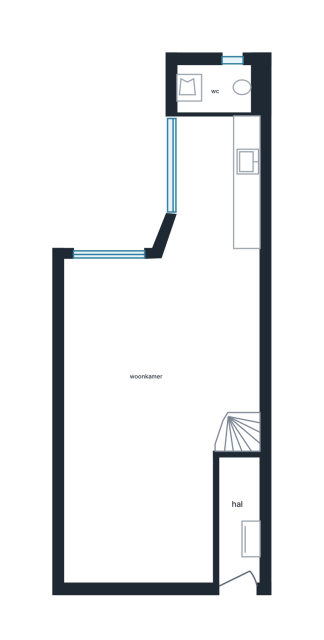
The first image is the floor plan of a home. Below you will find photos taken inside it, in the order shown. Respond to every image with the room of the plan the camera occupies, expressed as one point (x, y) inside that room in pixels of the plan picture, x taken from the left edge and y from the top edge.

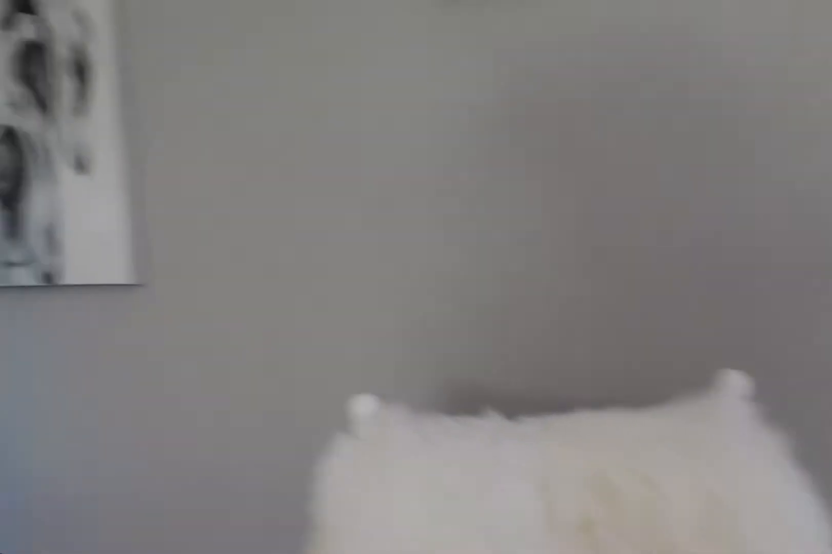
(116, 325)
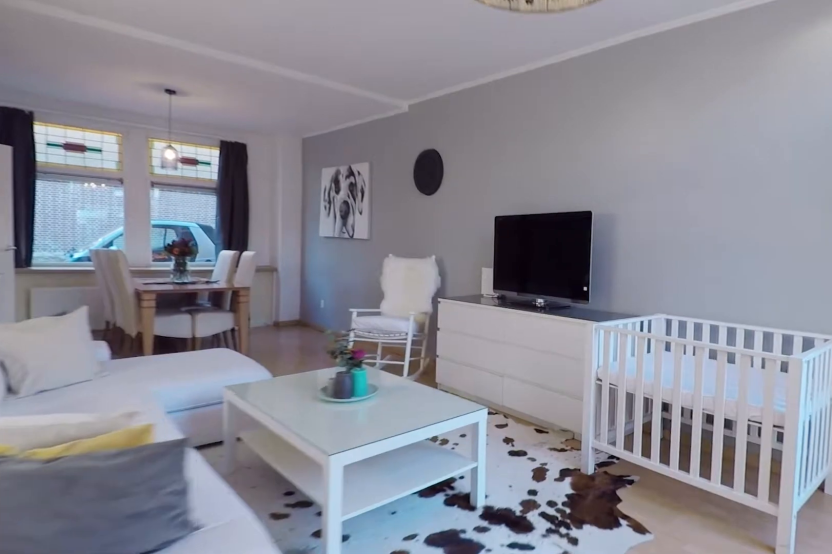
(250, 330)
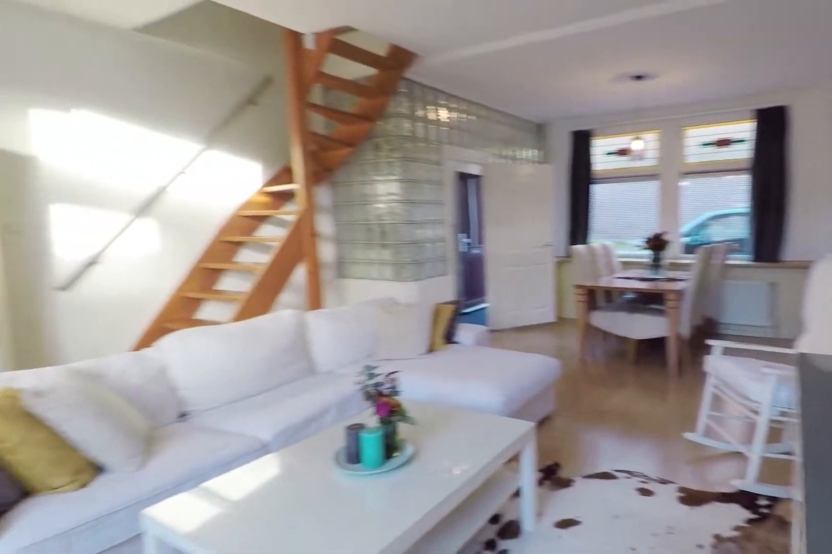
(119, 325)
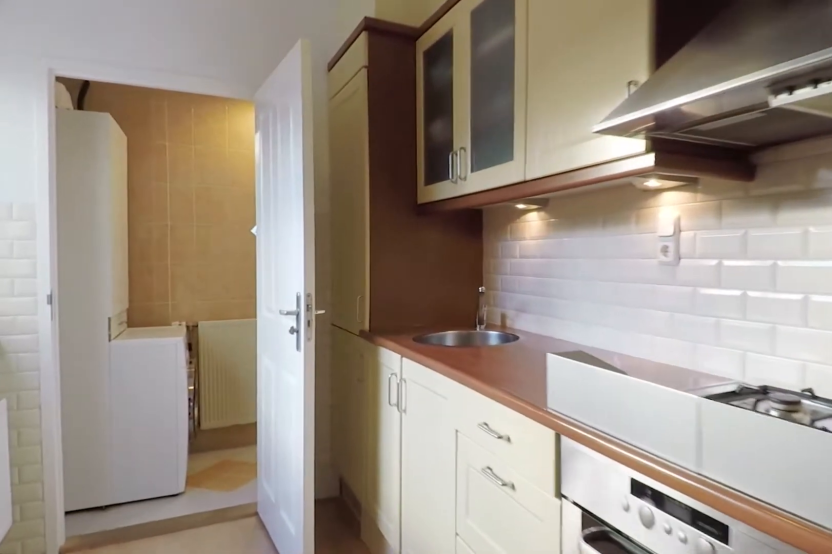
(246, 183)
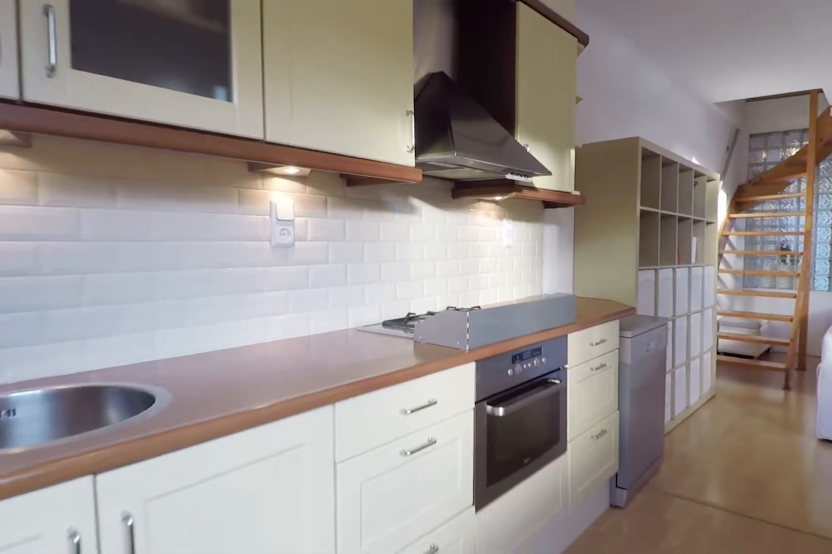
(246, 183)
